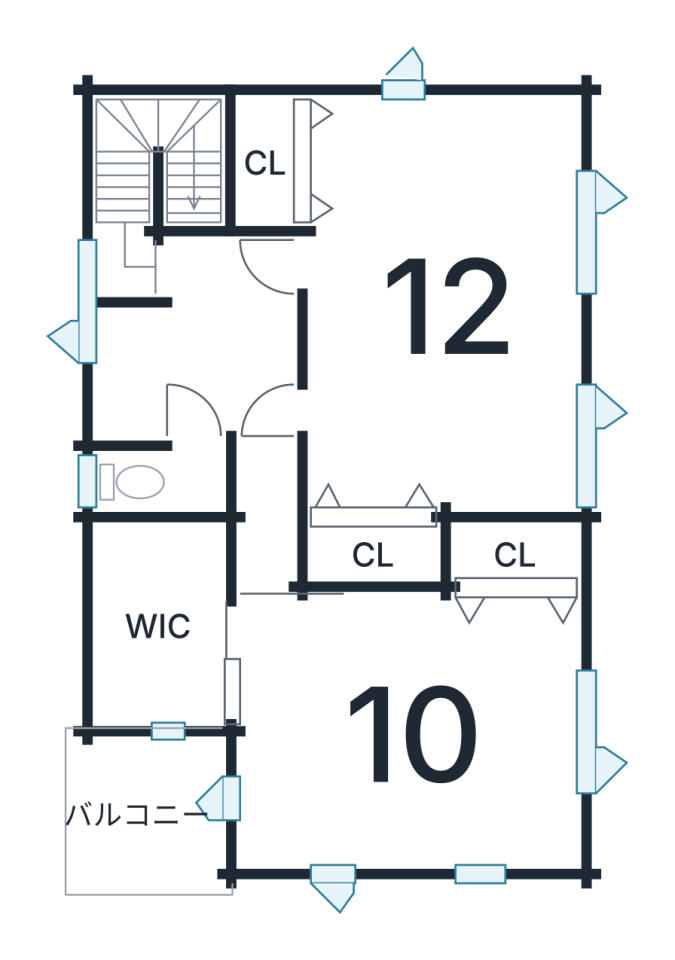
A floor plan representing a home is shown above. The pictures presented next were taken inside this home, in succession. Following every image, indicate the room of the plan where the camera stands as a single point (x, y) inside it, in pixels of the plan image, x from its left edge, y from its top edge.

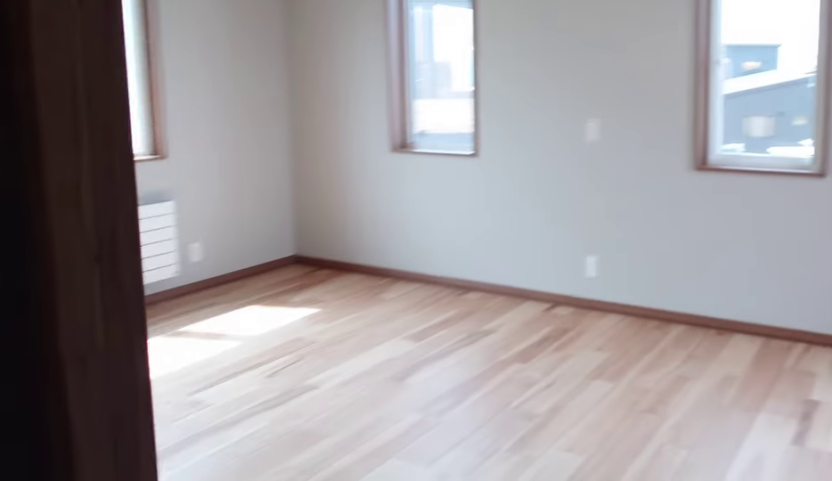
(394, 743)
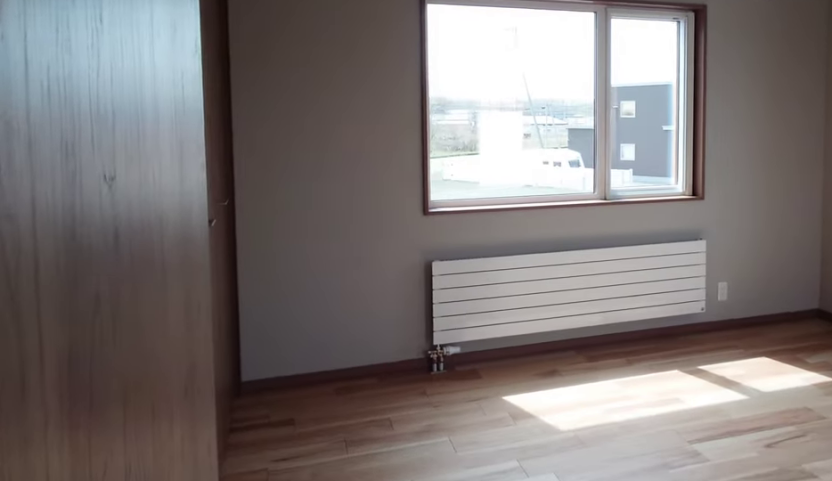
(394, 743)
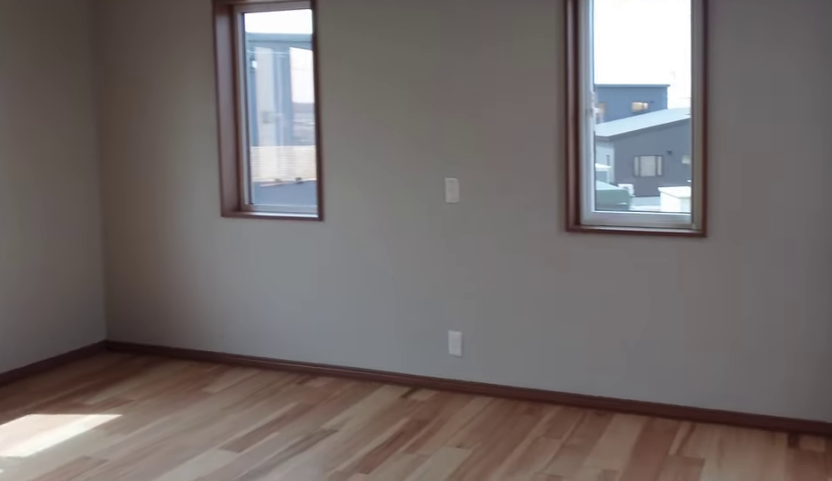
(394, 743)
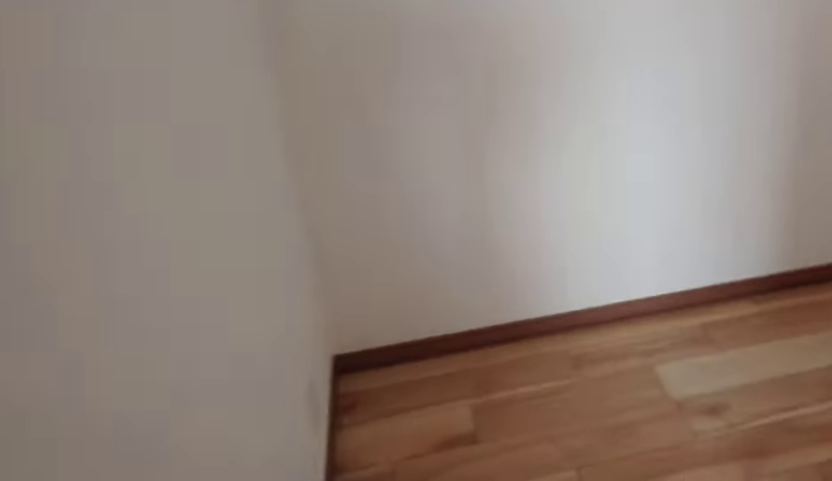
(164, 634)
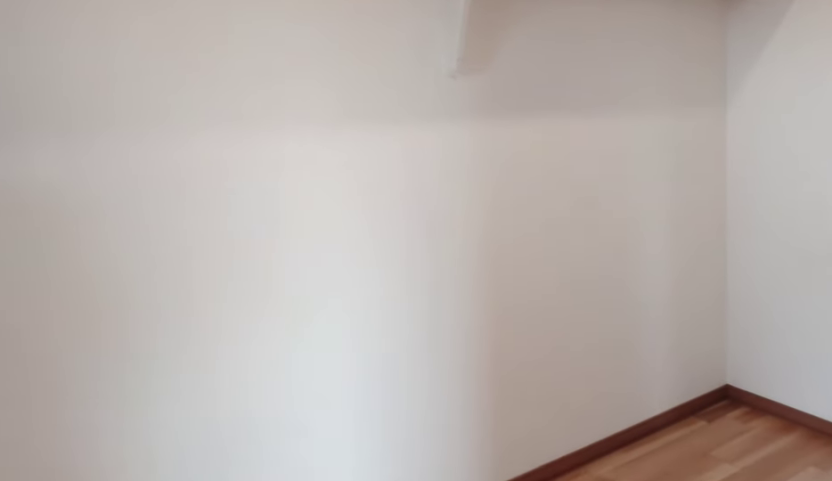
(164, 634)
